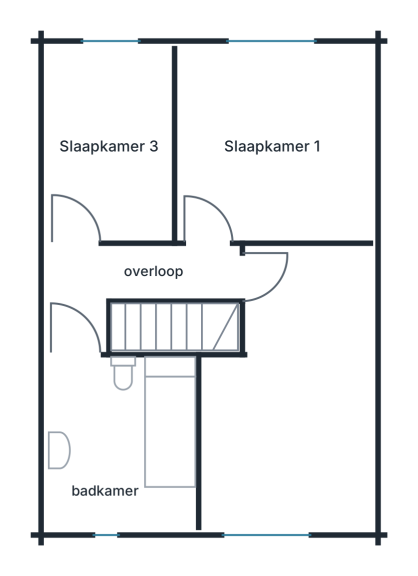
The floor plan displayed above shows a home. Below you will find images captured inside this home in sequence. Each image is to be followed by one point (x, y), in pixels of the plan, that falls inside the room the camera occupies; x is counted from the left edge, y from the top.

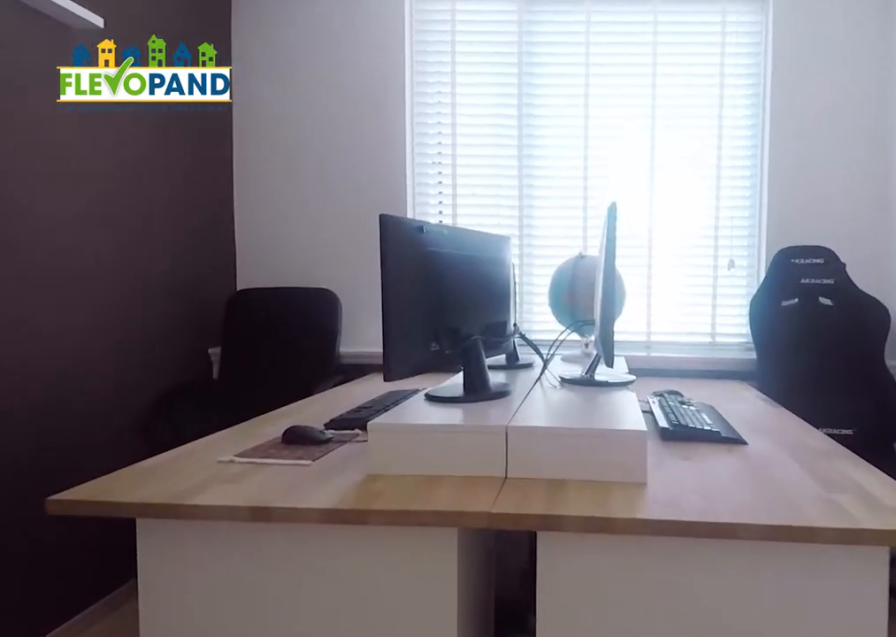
(292, 398)
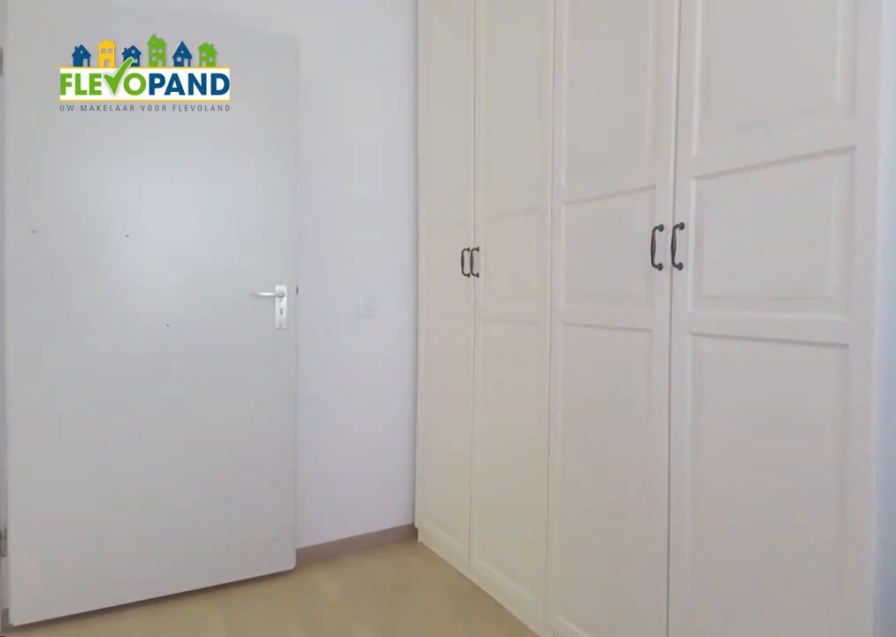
(292, 398)
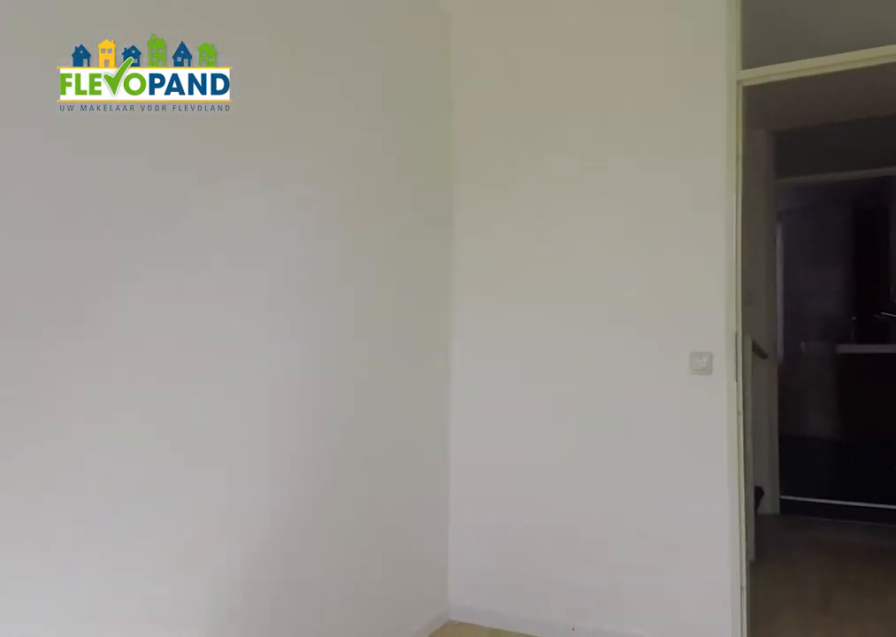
(109, 143)
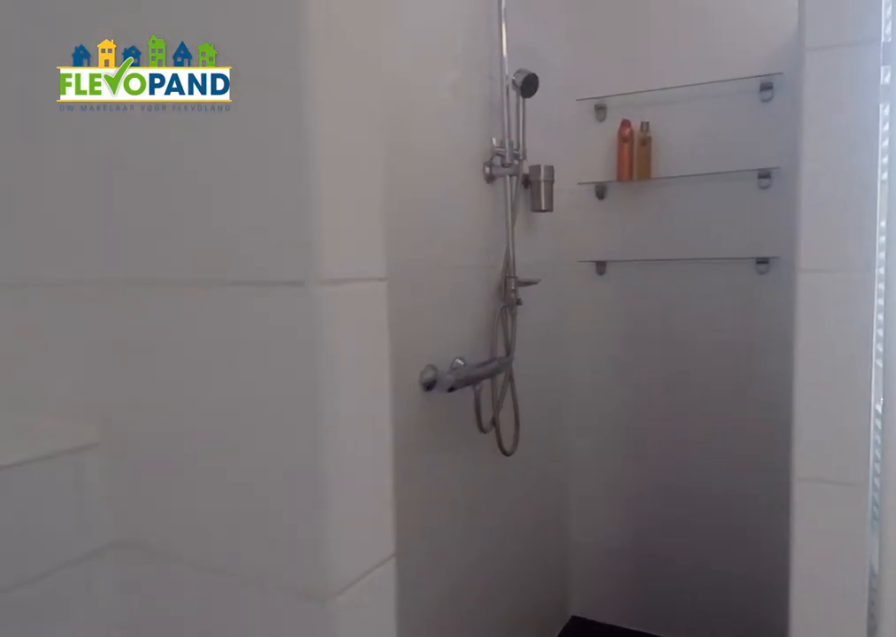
(165, 417)
